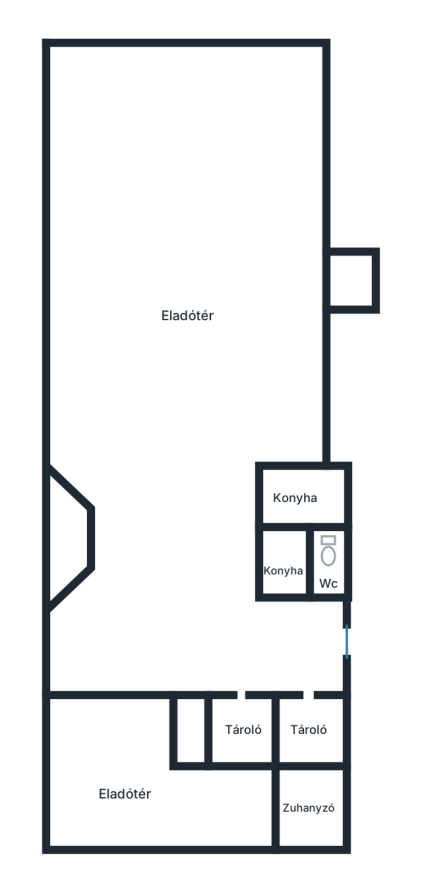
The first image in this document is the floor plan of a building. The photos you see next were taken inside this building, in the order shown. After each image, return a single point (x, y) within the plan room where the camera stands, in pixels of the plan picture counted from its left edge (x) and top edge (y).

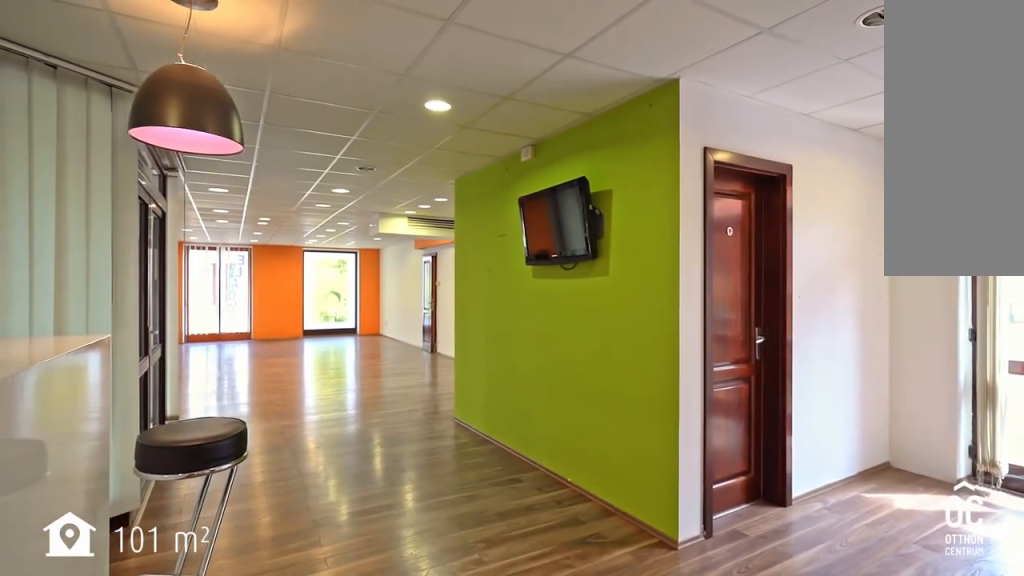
(176, 605)
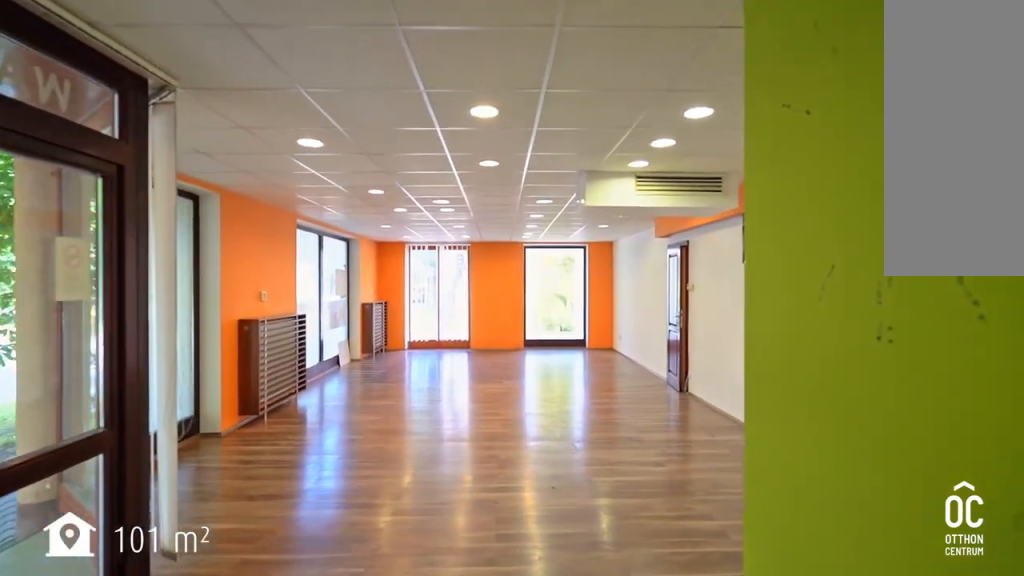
(189, 316)
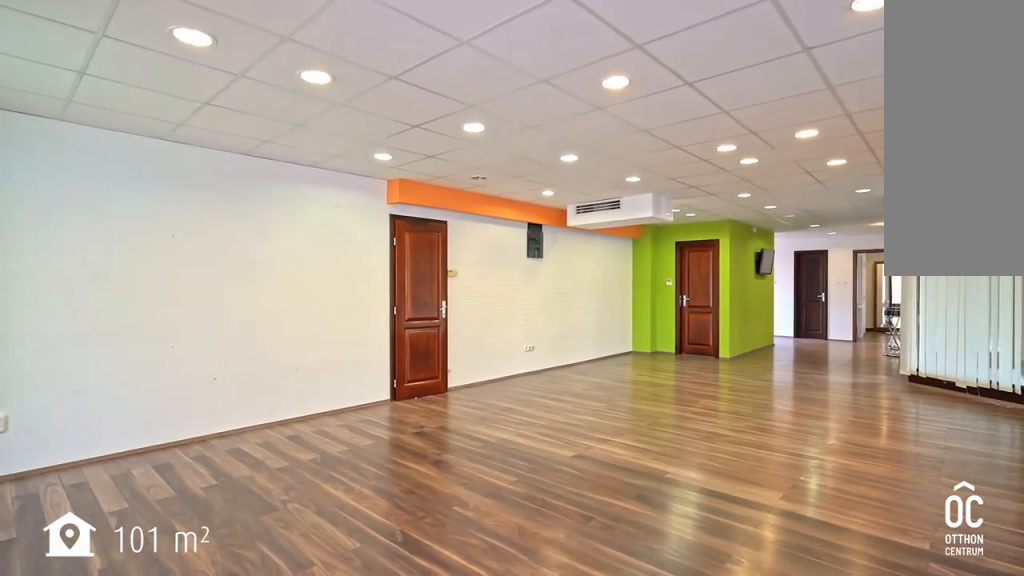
(188, 316)
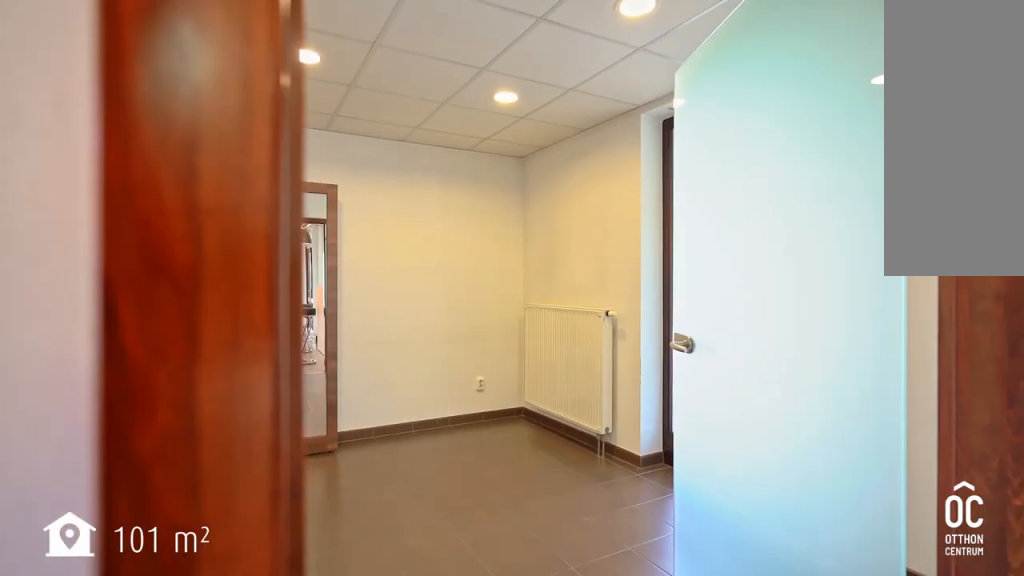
(125, 788)
